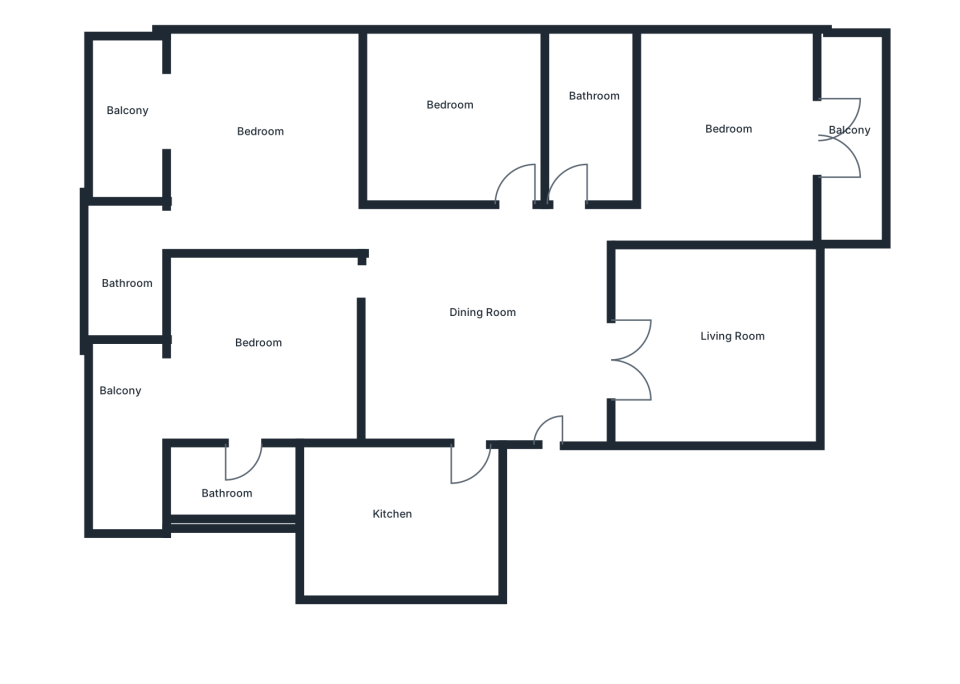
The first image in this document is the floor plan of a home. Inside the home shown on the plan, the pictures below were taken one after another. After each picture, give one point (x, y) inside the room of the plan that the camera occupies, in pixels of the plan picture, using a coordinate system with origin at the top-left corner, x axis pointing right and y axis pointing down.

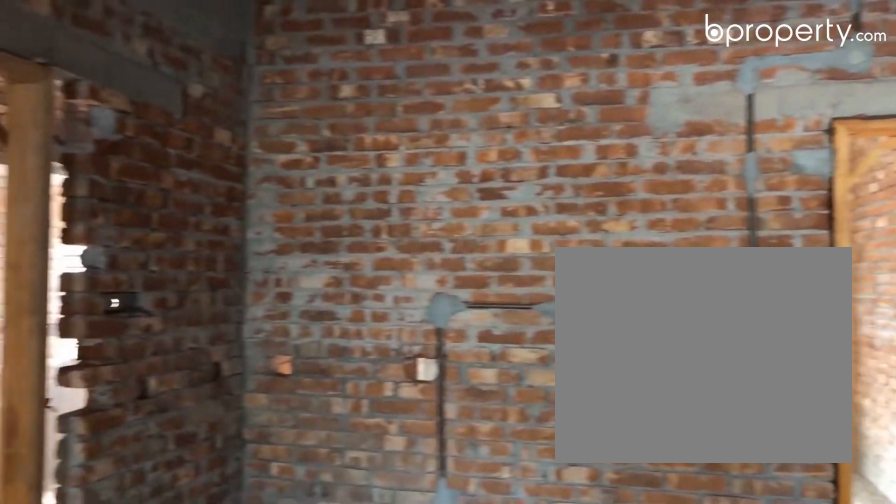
(483, 330)
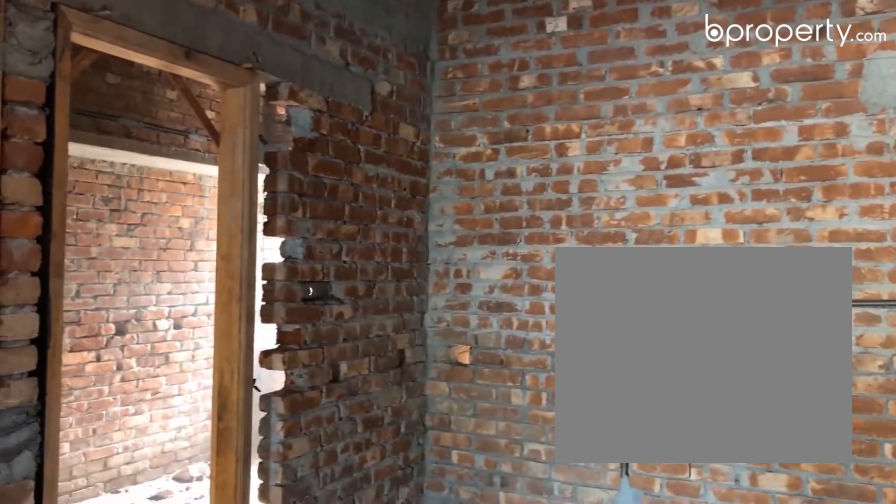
(483, 330)
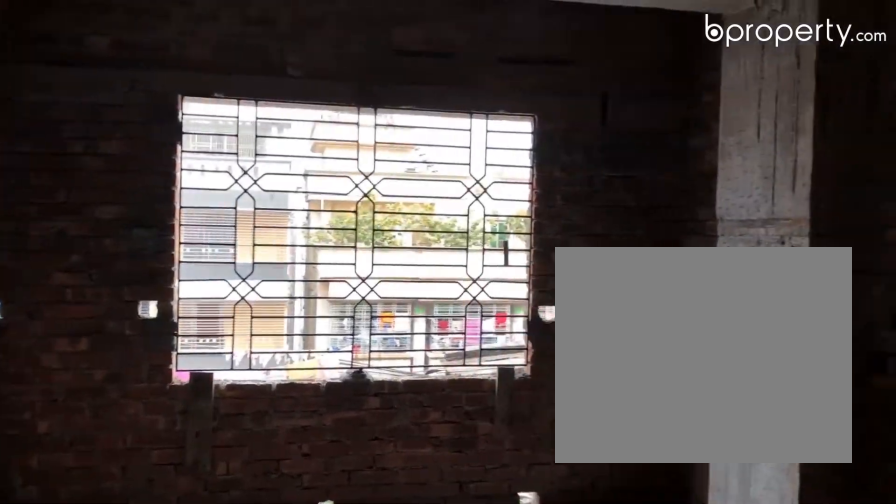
(739, 360)
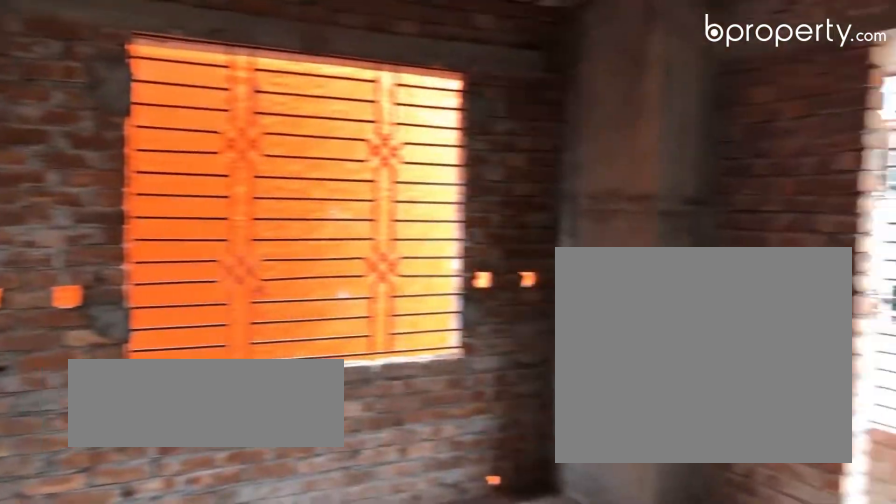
(731, 154)
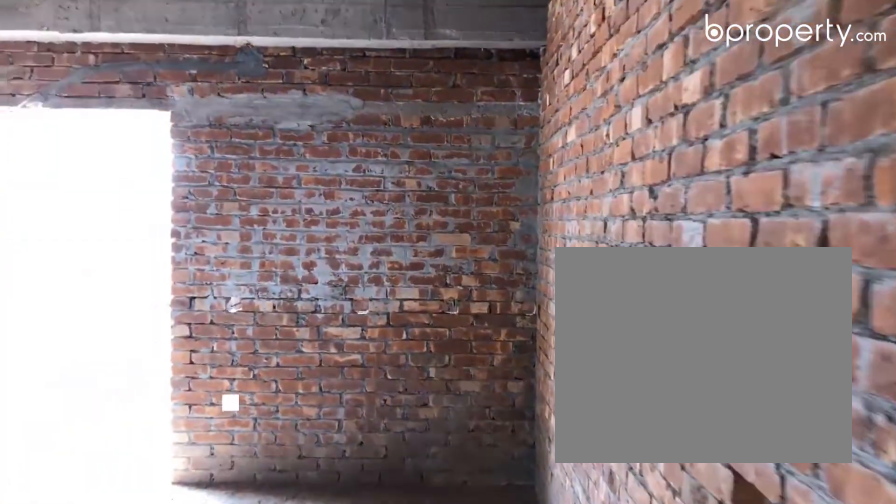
(255, 329)
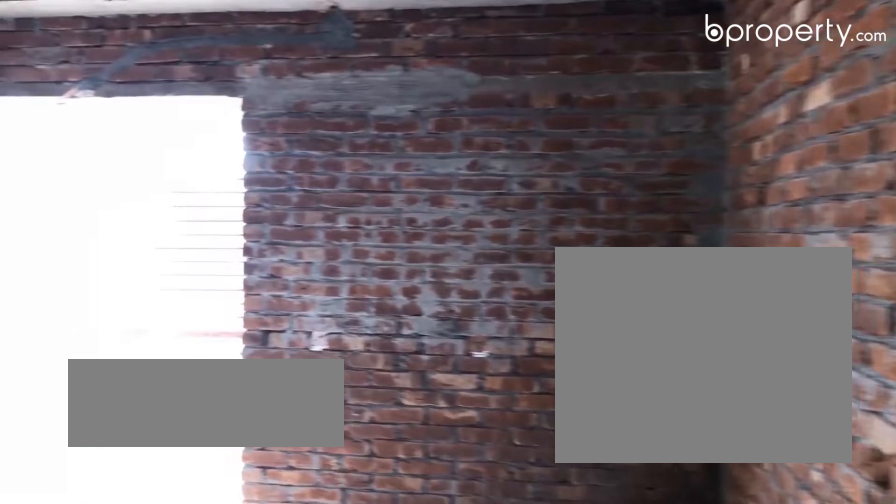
(255, 329)
